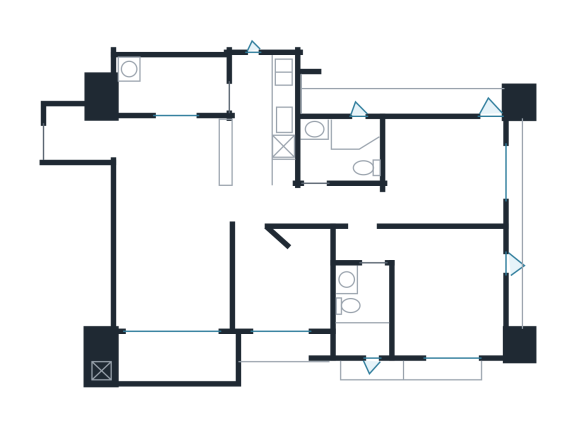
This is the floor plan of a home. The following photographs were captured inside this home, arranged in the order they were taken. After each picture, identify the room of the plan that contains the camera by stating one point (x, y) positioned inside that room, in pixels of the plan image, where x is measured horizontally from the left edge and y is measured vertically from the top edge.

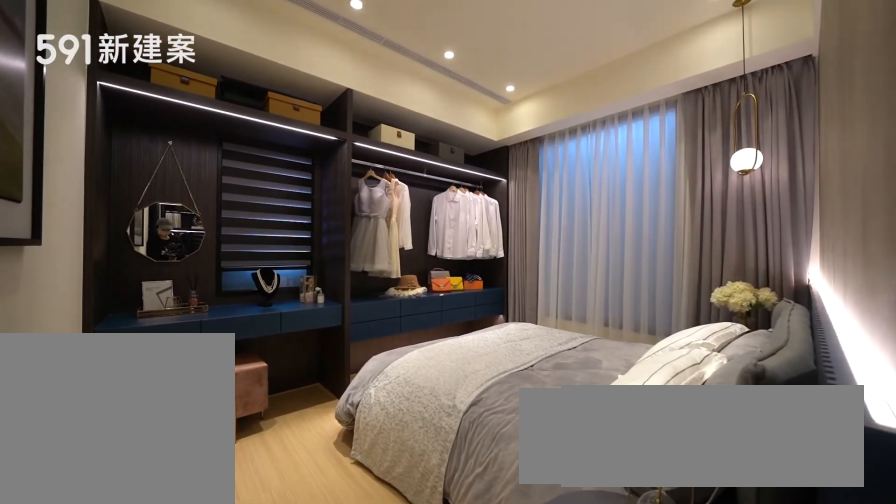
(438, 287)
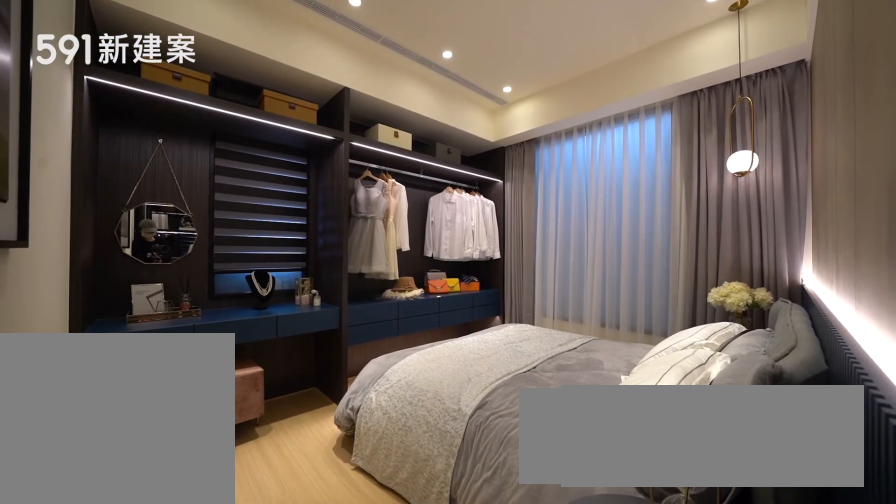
(438, 287)
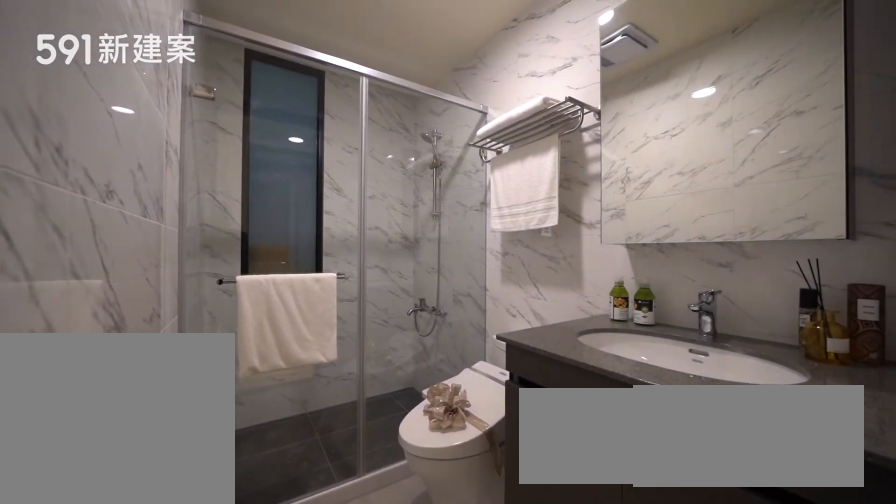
(360, 313)
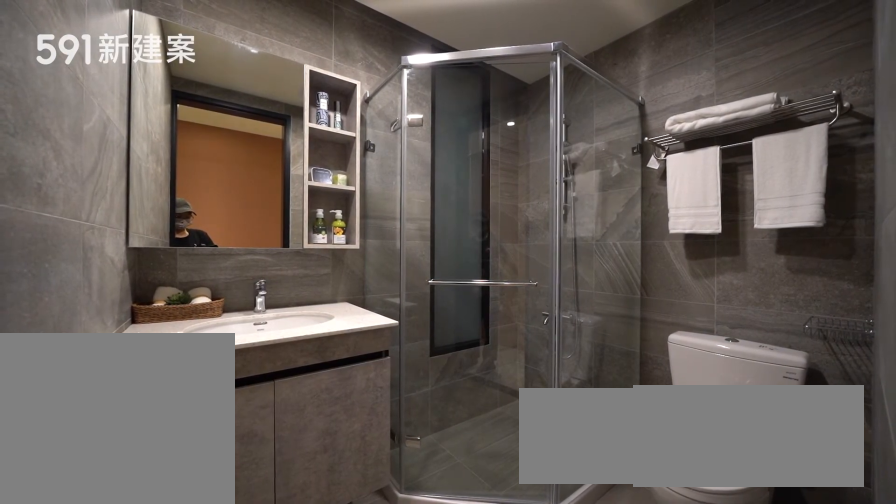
(345, 149)
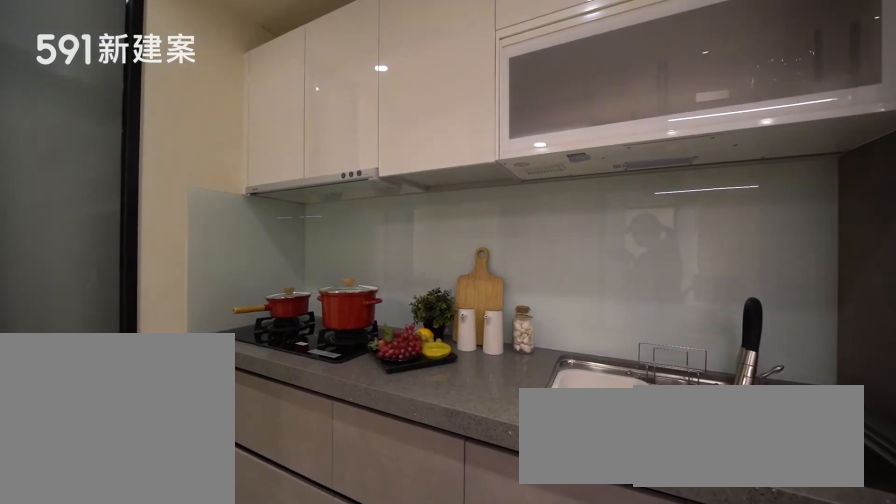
(264, 115)
